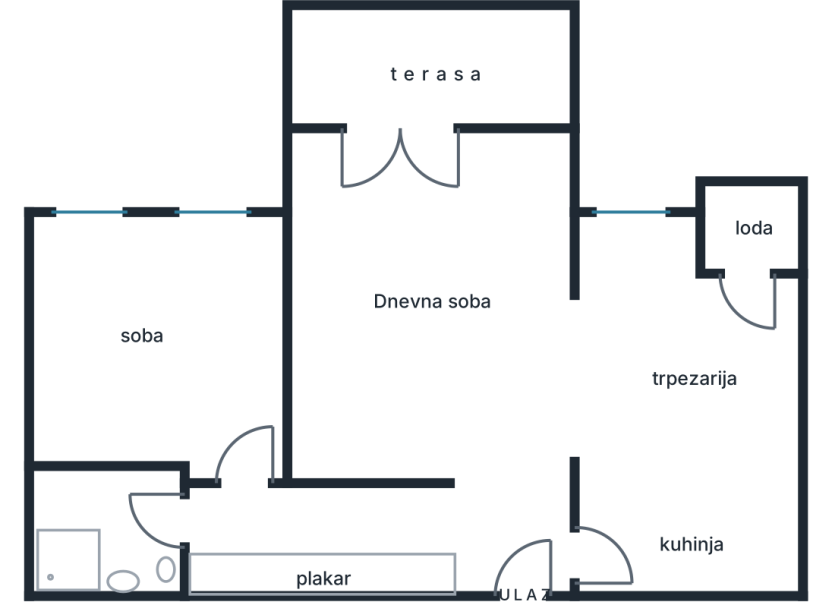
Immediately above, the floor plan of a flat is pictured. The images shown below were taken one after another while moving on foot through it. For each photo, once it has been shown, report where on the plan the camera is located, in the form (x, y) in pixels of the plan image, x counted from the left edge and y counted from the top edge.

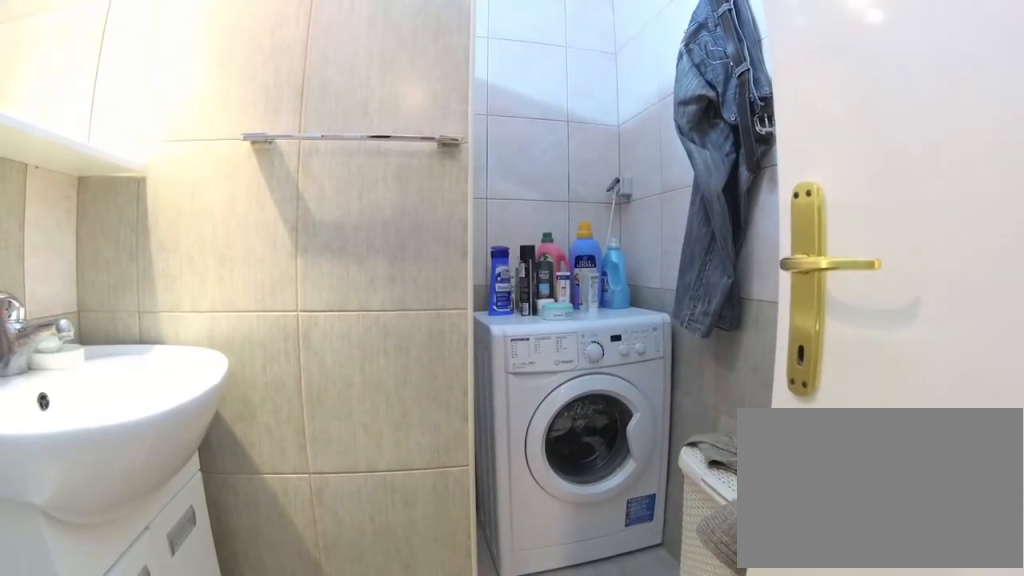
(188, 518)
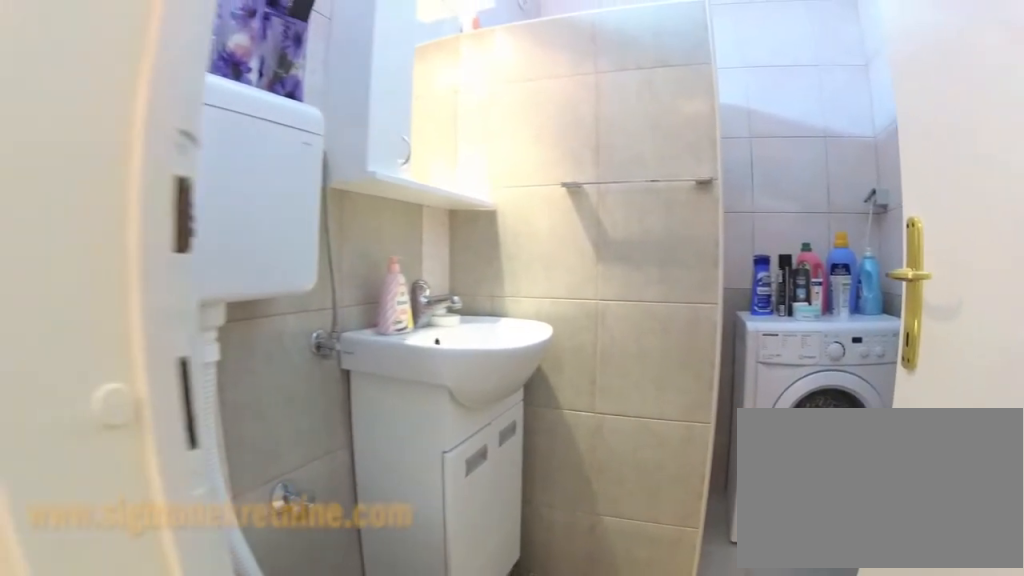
(223, 512)
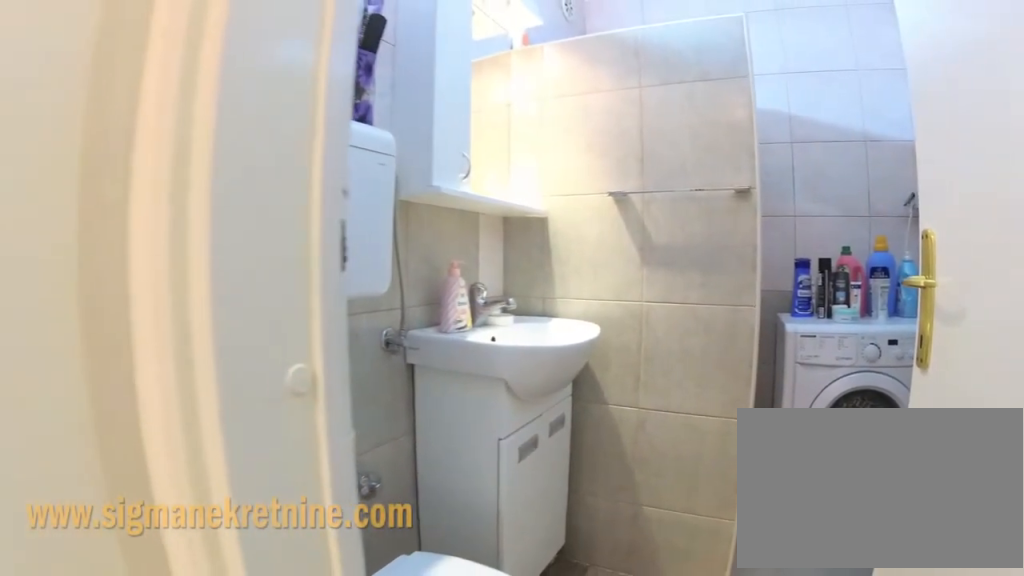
(223, 506)
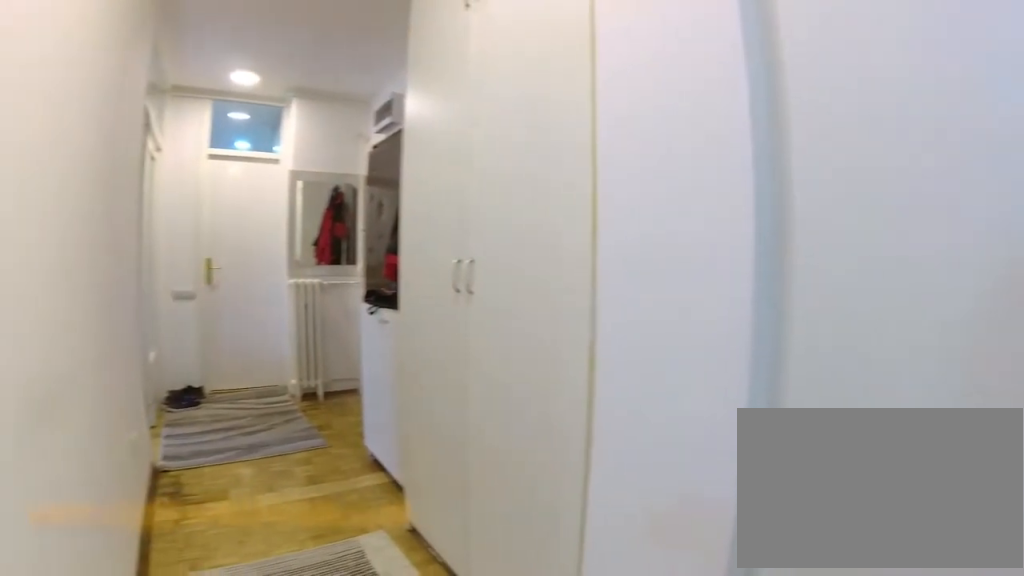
(197, 506)
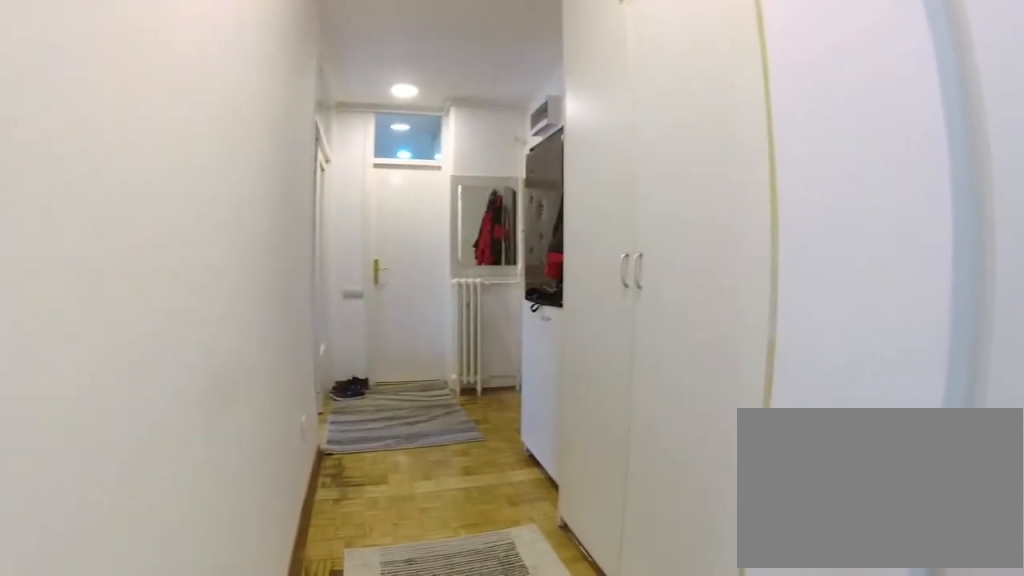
(199, 515)
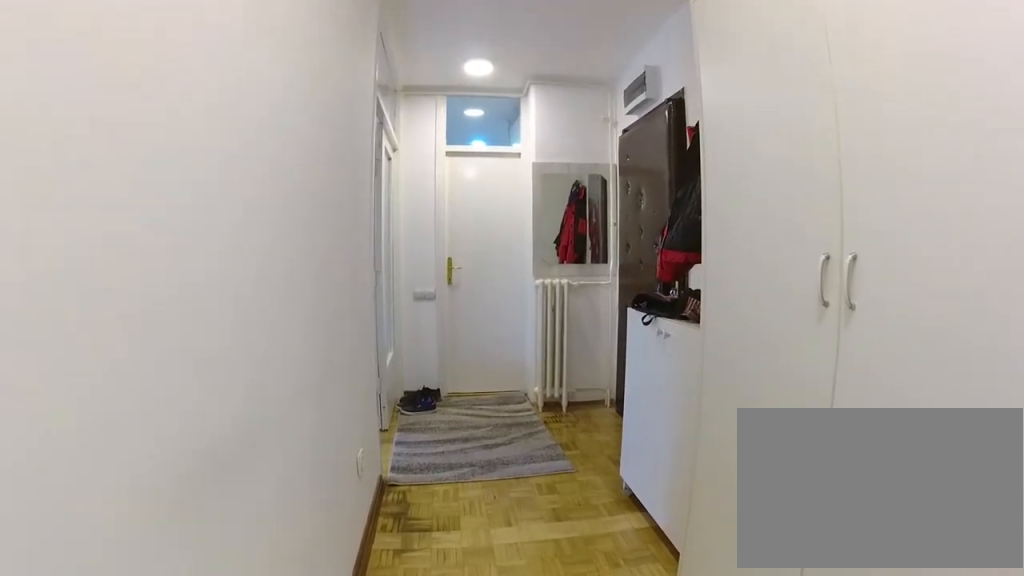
(225, 515)
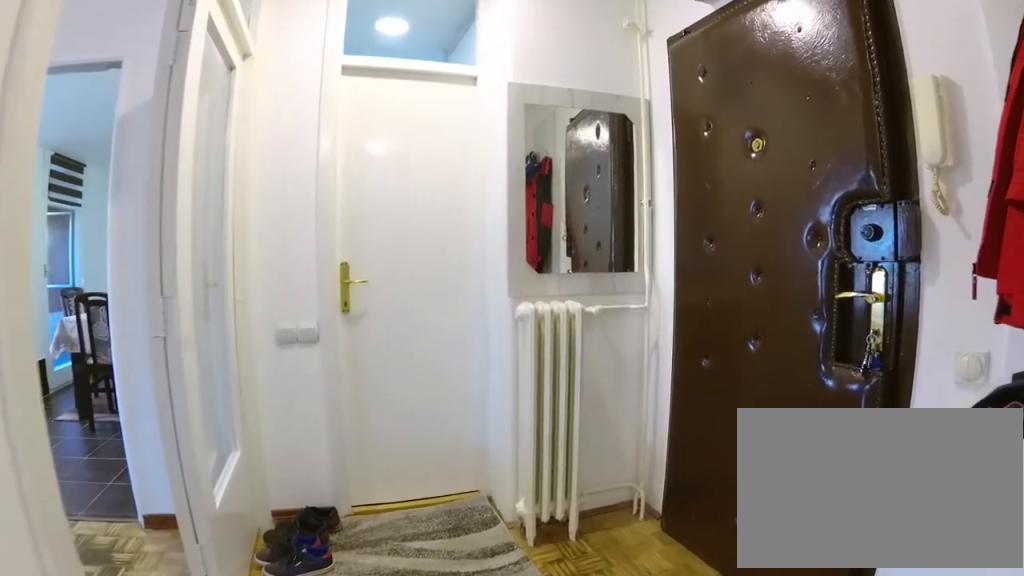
(362, 513)
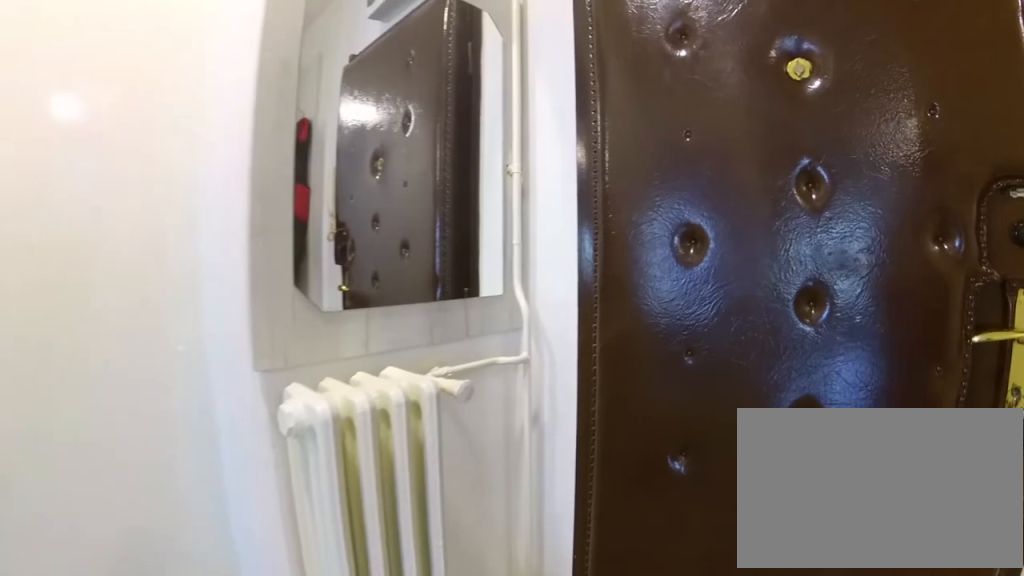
(471, 510)
